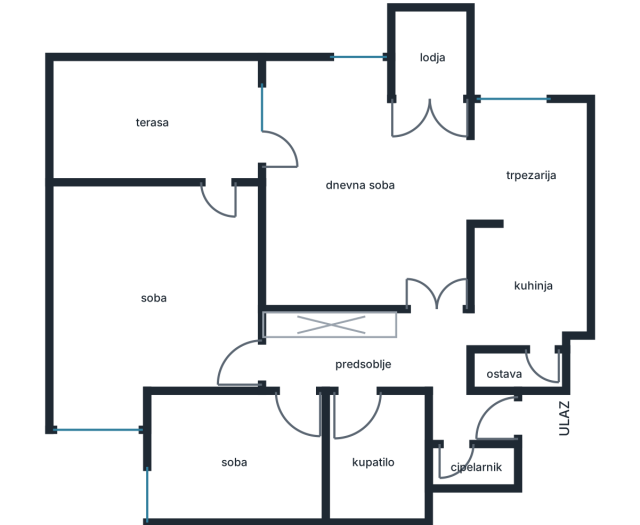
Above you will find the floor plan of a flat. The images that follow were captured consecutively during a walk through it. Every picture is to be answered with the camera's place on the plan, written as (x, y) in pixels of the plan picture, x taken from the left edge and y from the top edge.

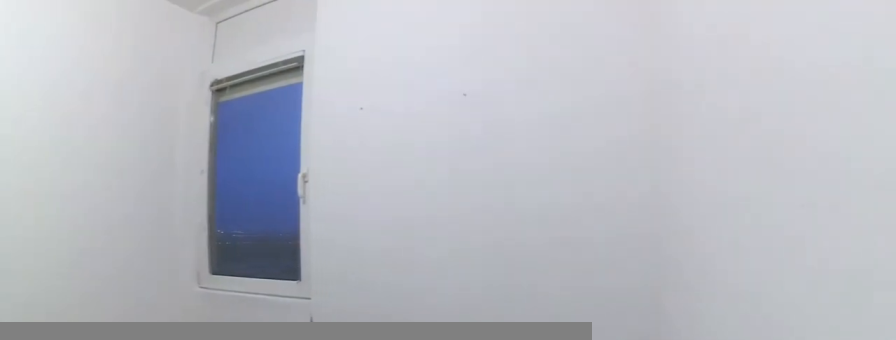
(269, 407)
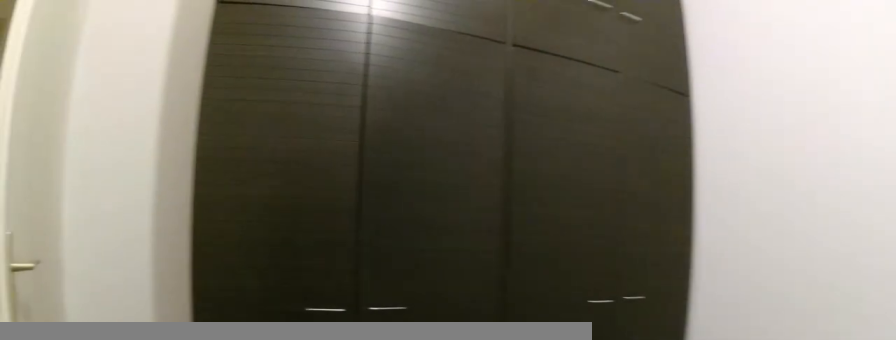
(169, 433)
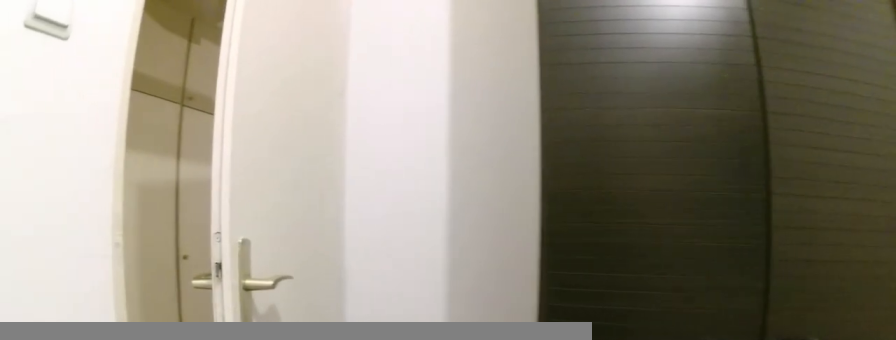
(214, 449)
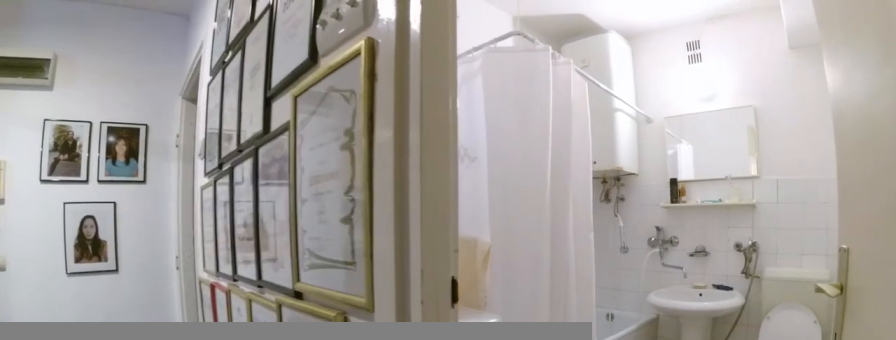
(312, 368)
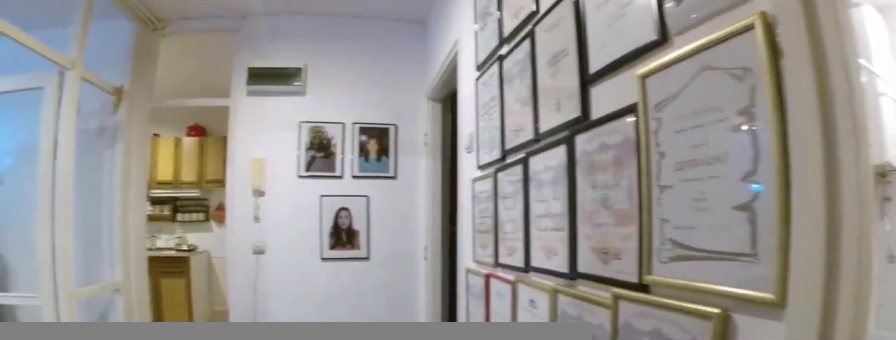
(299, 368)
